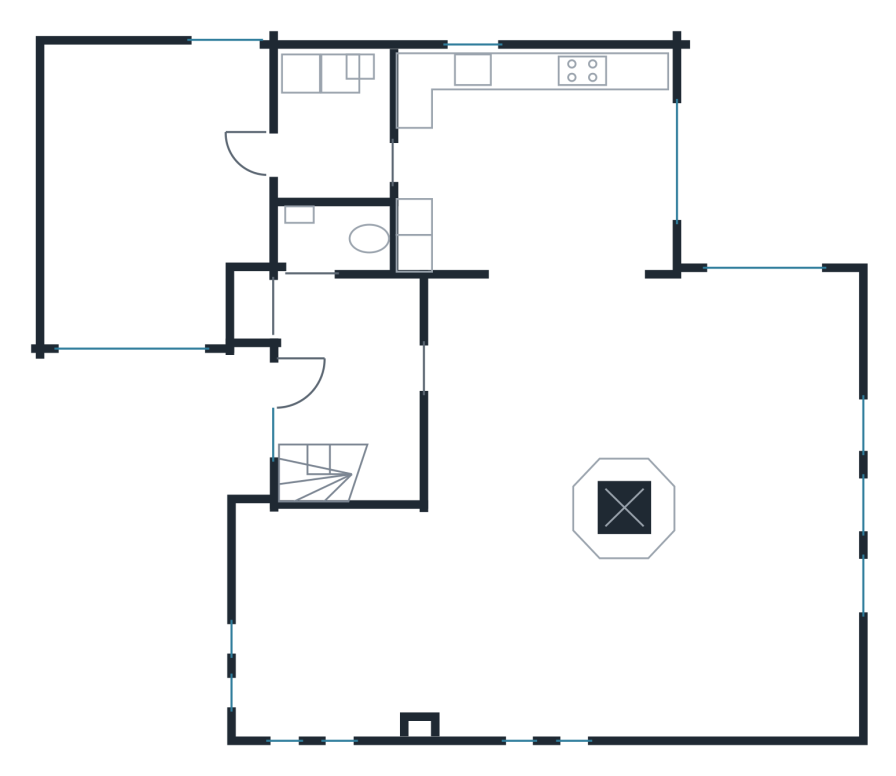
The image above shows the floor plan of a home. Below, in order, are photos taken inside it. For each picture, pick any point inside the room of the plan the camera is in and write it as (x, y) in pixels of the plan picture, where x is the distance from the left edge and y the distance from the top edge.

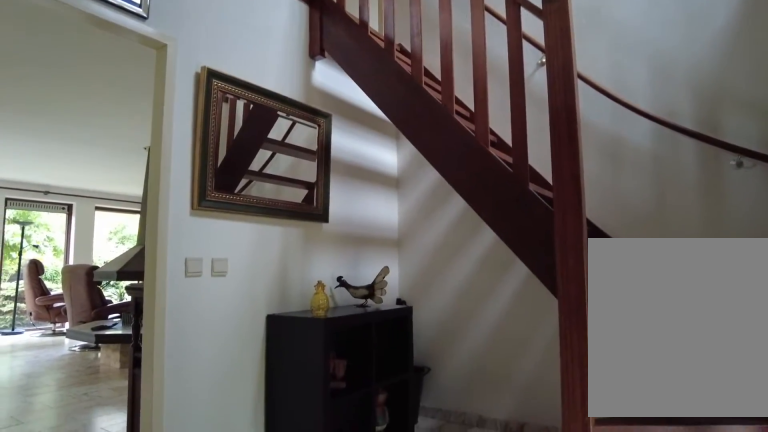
(356, 378)
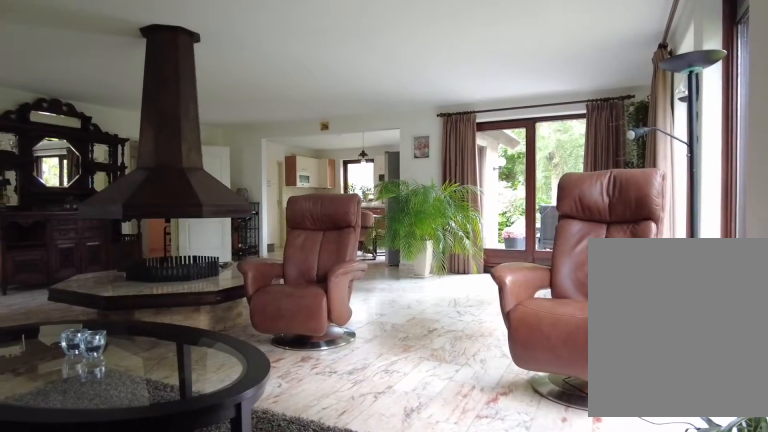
(560, 465)
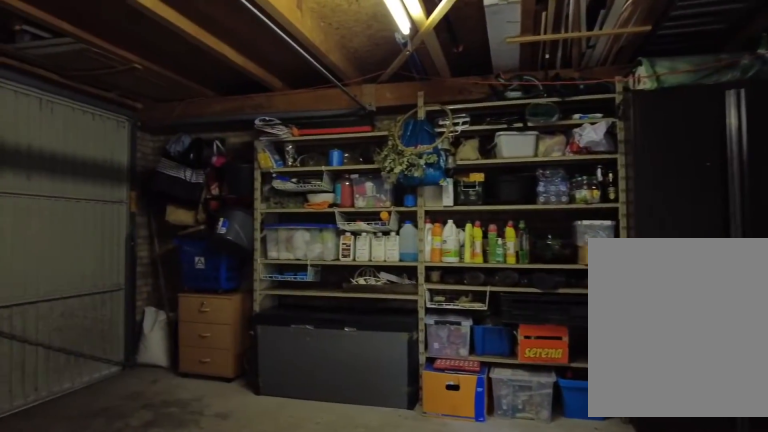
(150, 190)
